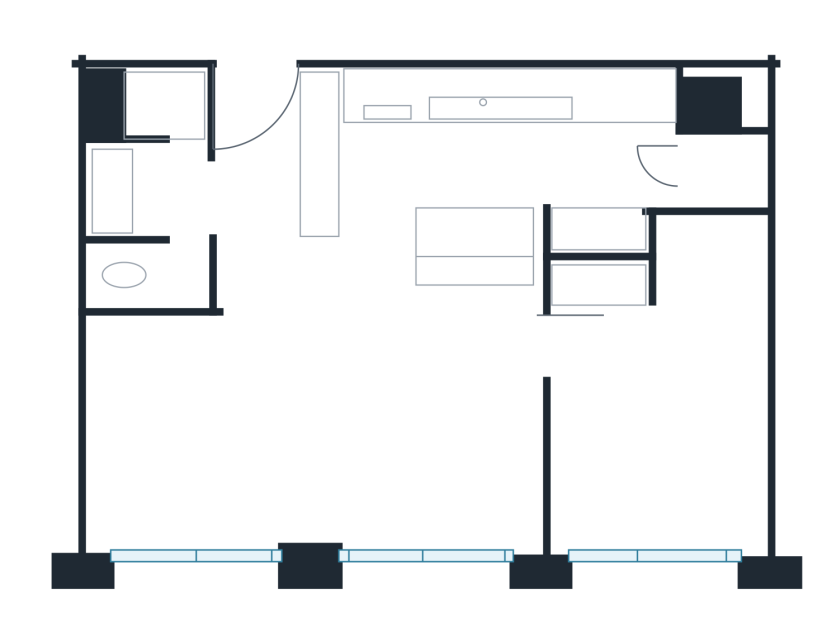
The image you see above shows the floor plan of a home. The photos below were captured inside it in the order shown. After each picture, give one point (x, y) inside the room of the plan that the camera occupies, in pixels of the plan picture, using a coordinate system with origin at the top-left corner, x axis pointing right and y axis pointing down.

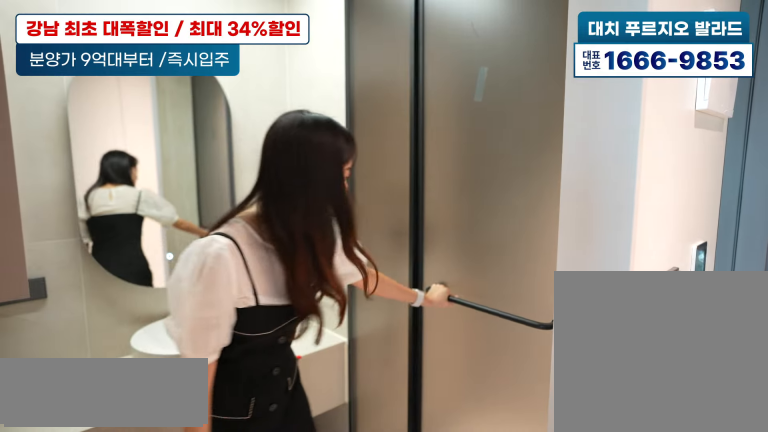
(166, 175)
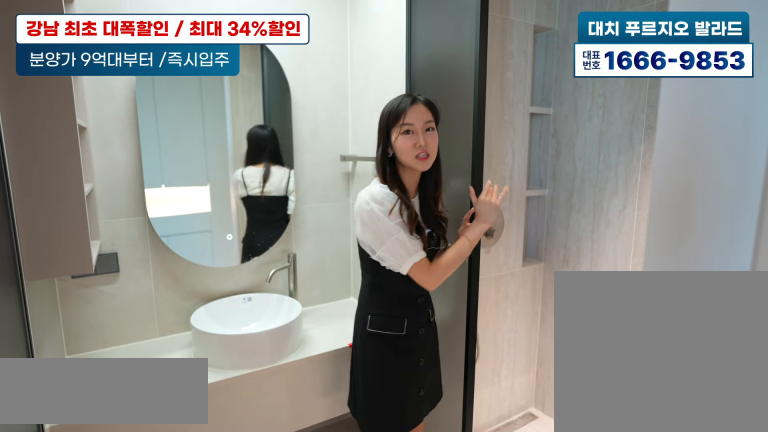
(166, 175)
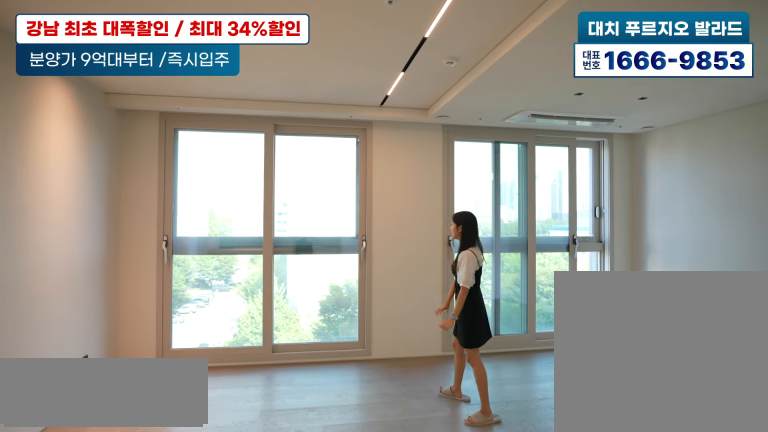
(281, 400)
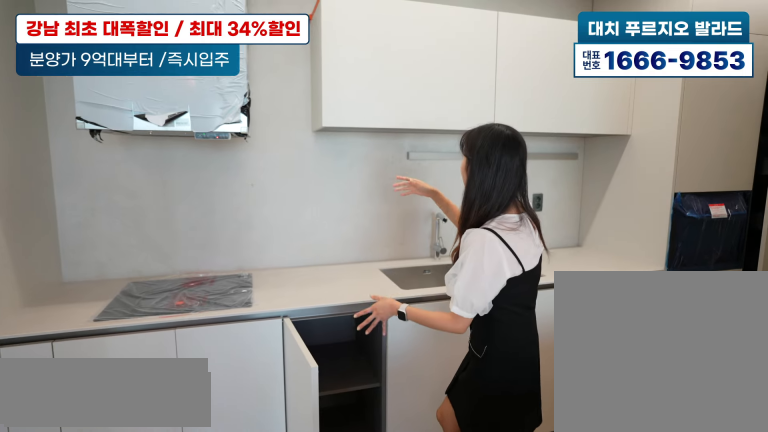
(528, 152)
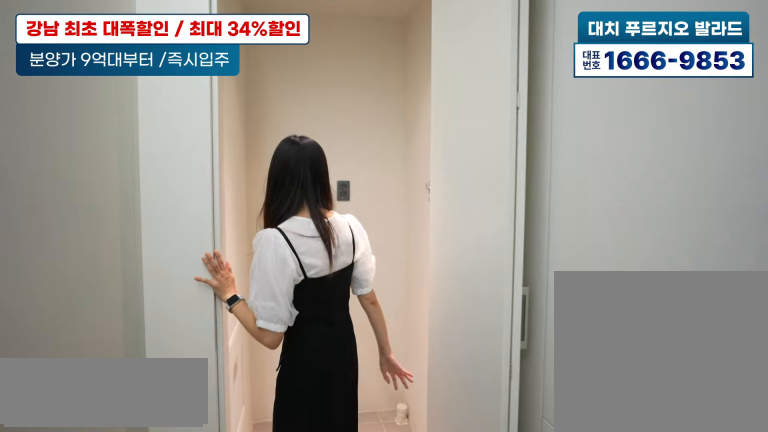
(528, 152)
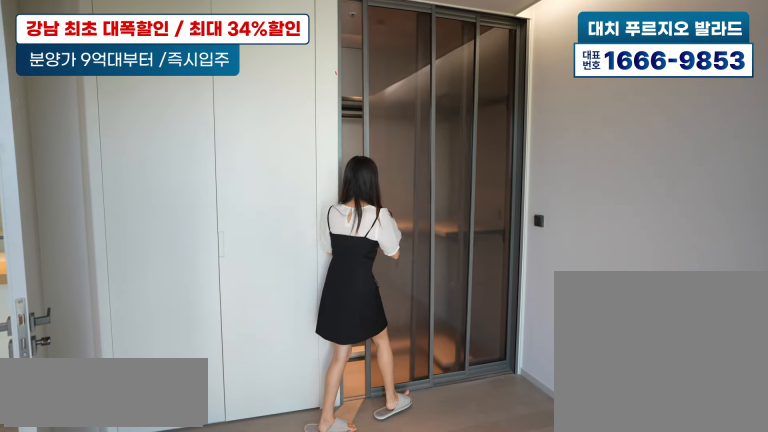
(649, 419)
